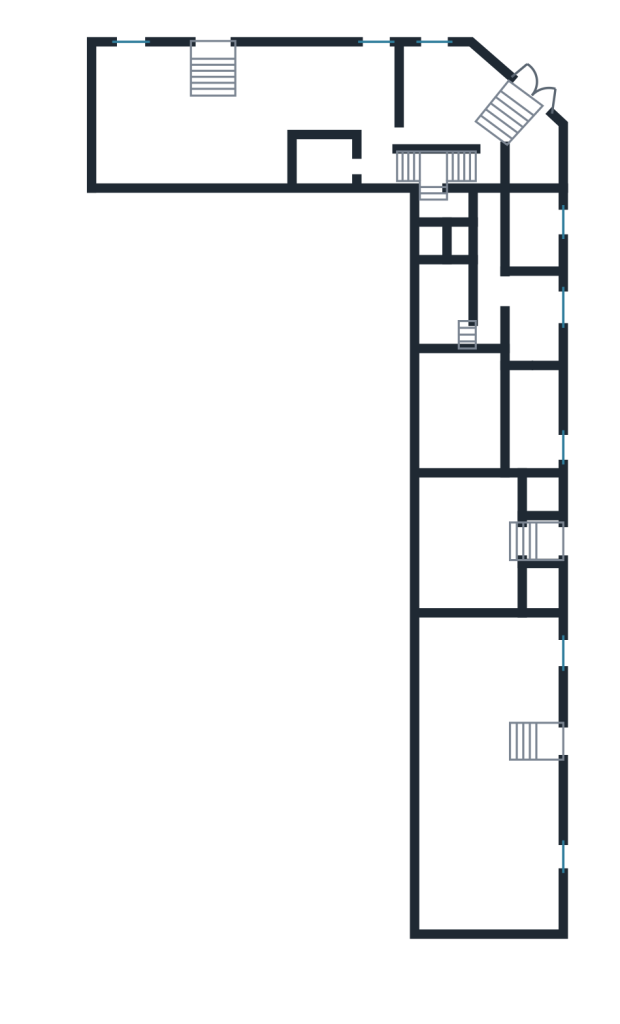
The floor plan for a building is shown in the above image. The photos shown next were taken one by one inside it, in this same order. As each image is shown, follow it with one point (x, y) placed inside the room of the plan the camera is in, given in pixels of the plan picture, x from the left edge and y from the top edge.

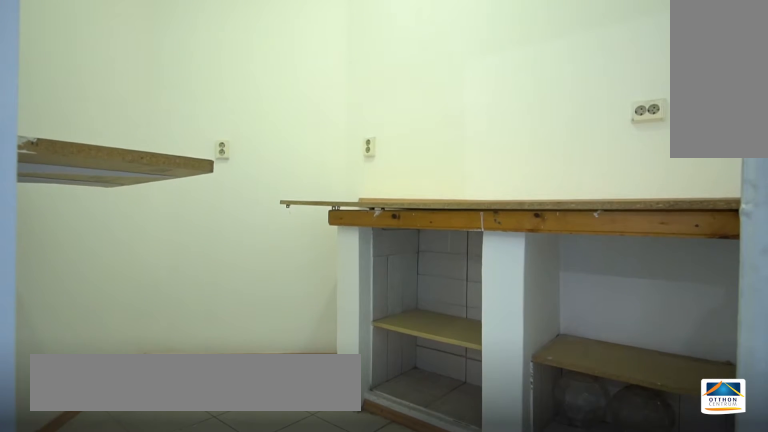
(535, 228)
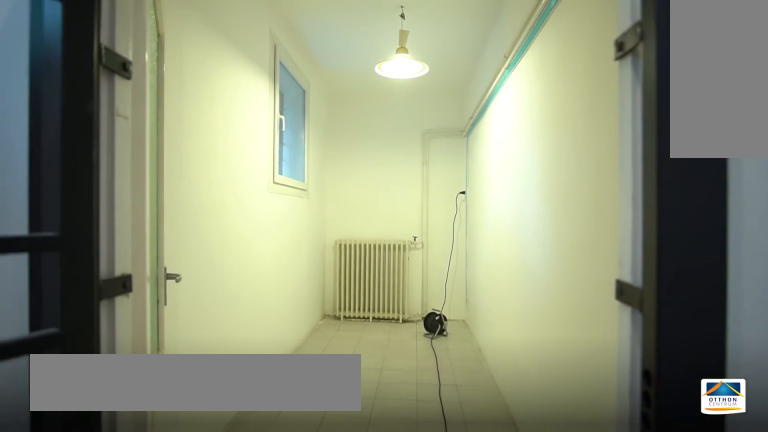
(530, 450)
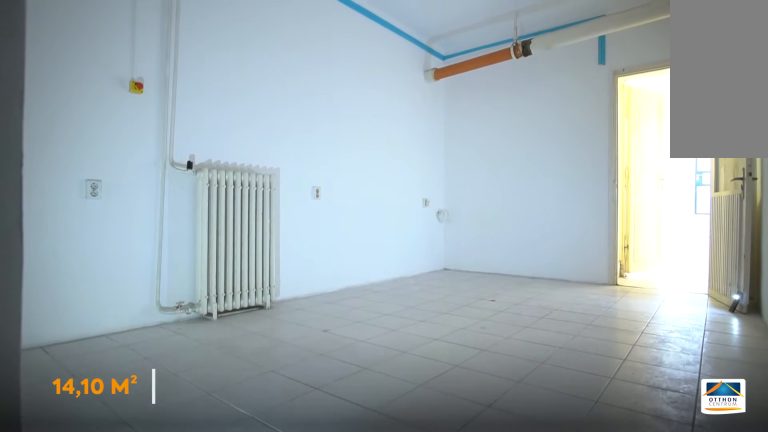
(469, 406)
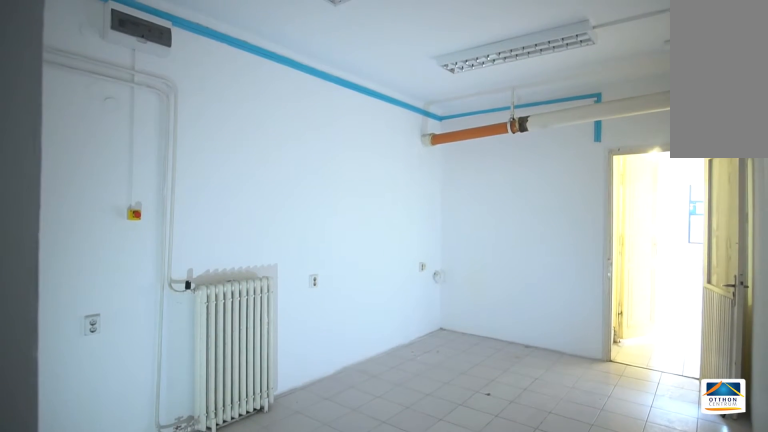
(469, 407)
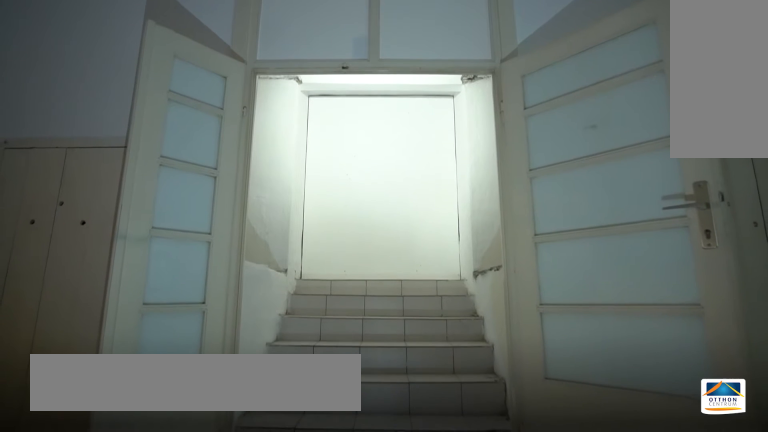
(473, 549)
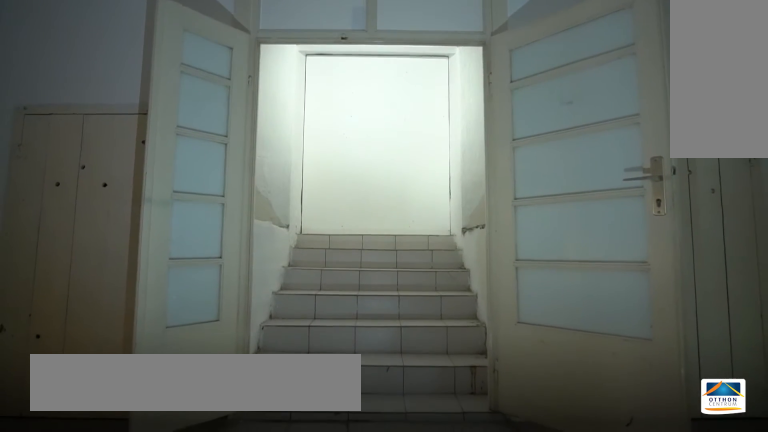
(472, 549)
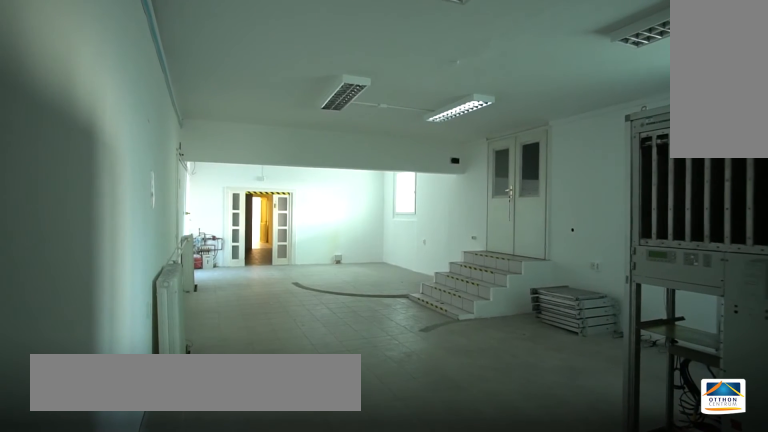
(469, 750)
